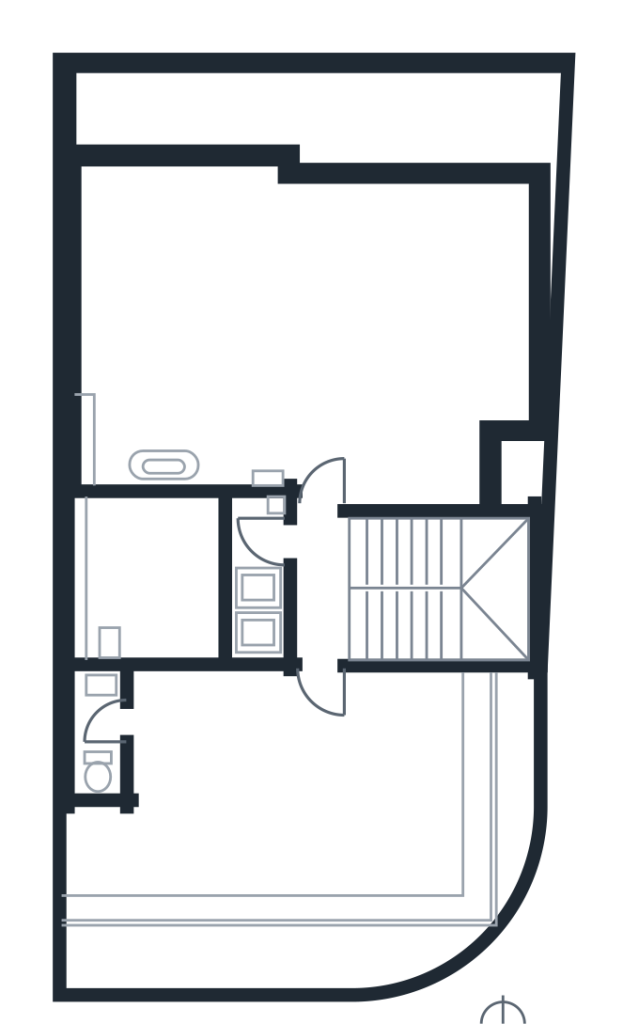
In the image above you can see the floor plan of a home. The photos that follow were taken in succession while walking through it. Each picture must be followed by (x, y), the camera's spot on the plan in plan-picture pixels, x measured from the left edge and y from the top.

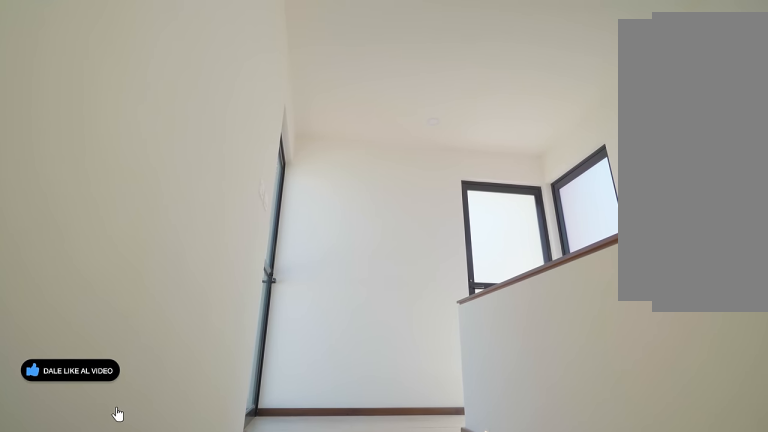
(471, 633)
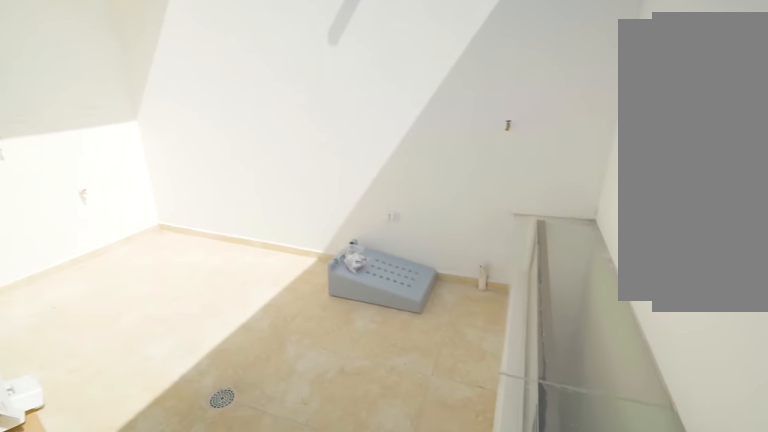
(118, 536)
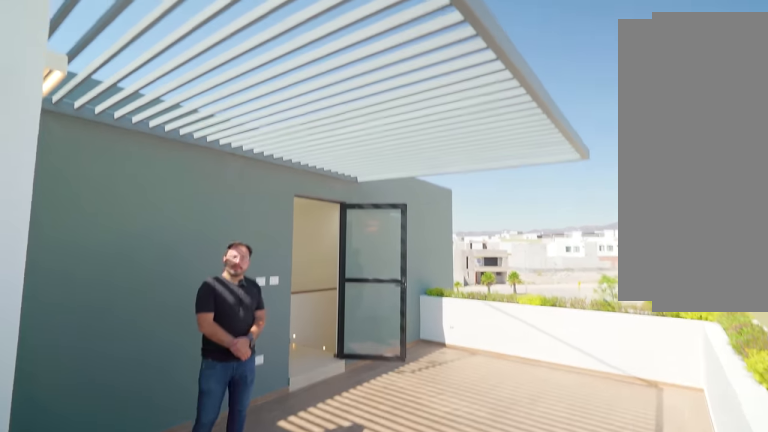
(99, 892)
